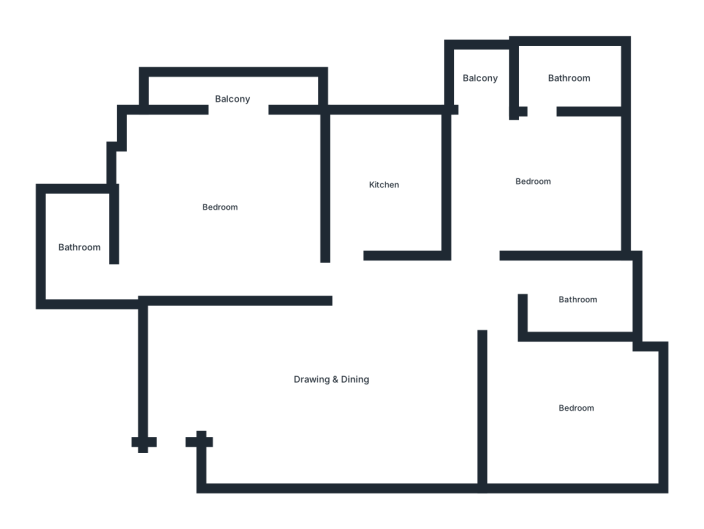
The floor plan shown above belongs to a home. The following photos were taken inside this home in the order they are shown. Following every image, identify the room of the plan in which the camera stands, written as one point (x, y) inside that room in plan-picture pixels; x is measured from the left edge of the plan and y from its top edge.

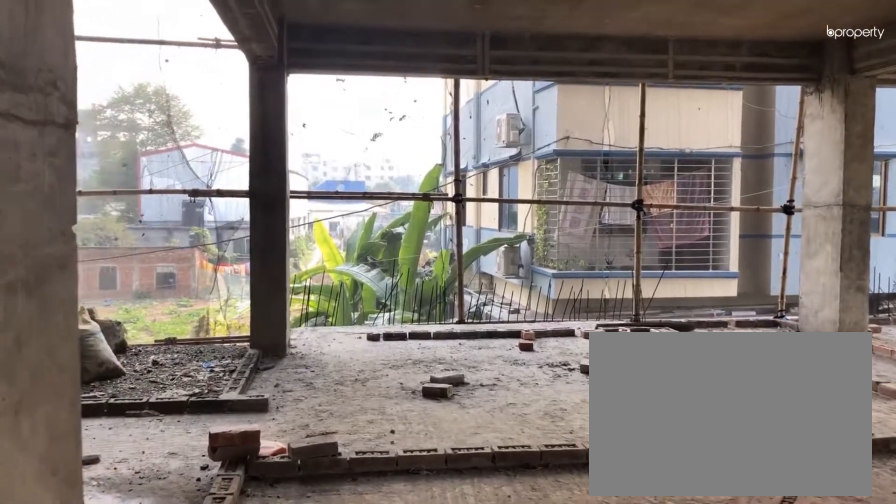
(174, 446)
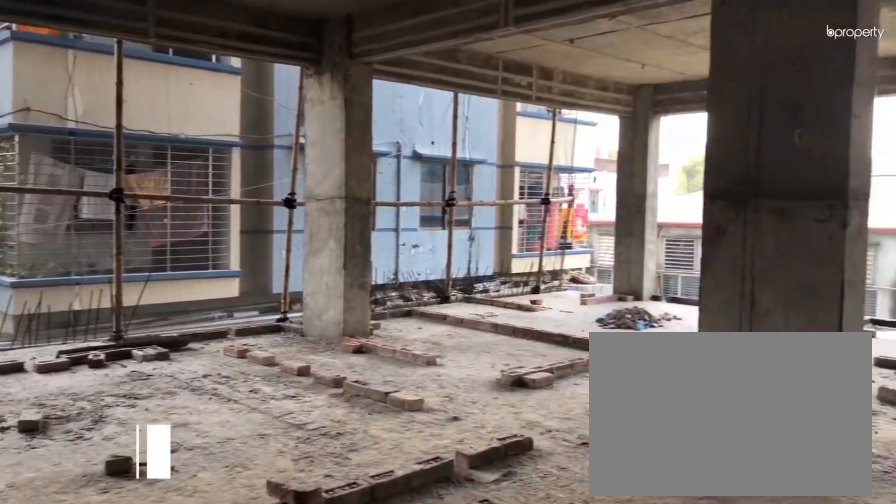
(331, 382)
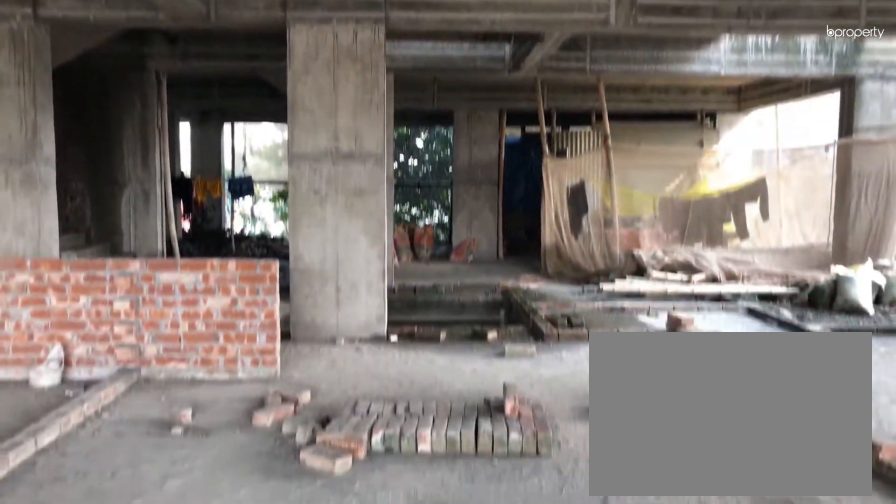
(331, 382)
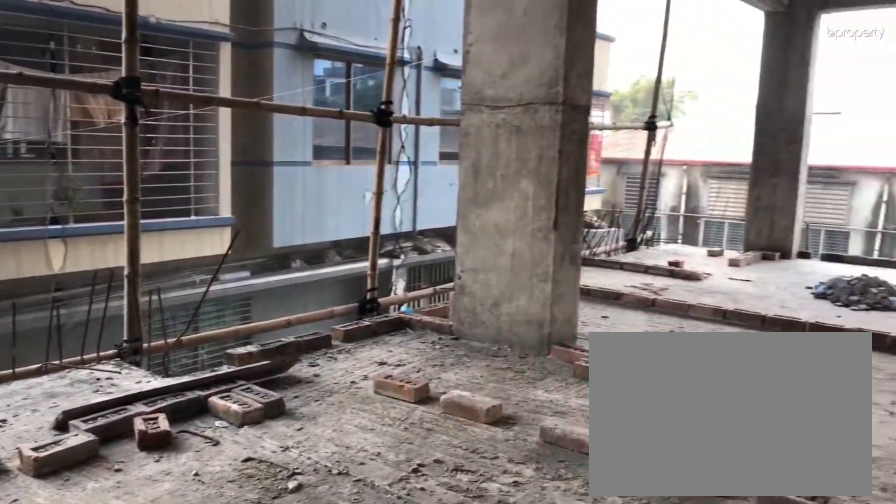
(218, 206)
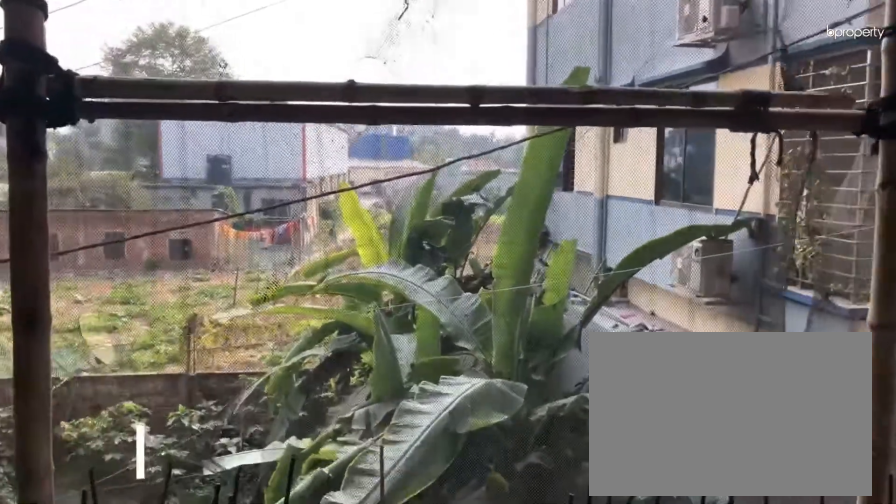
(233, 99)
